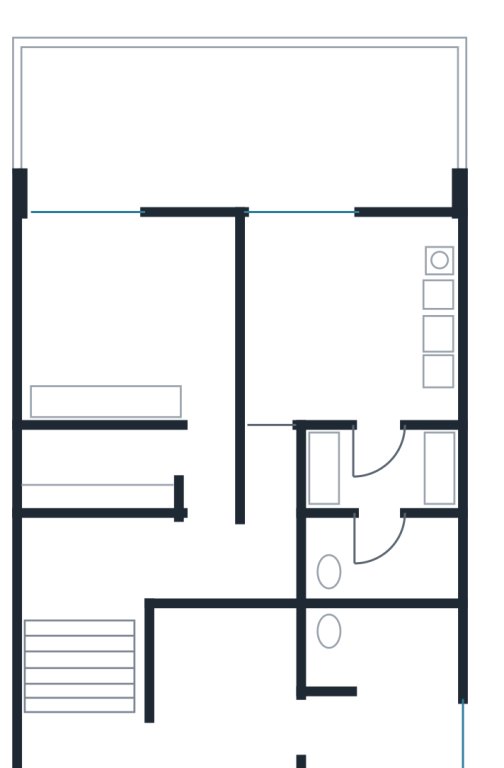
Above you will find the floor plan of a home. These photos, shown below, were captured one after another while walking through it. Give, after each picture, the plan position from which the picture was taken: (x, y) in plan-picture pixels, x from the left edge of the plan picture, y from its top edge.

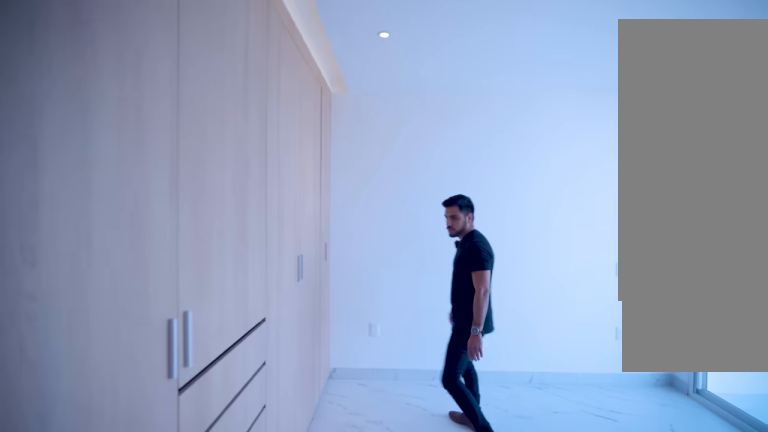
(218, 328)
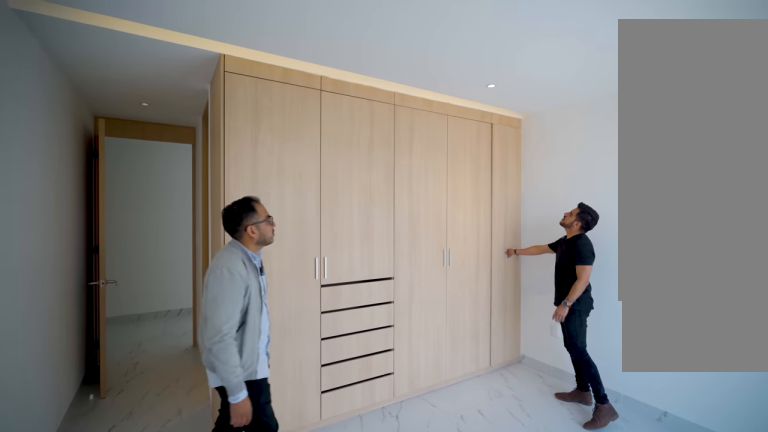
(194, 273)
